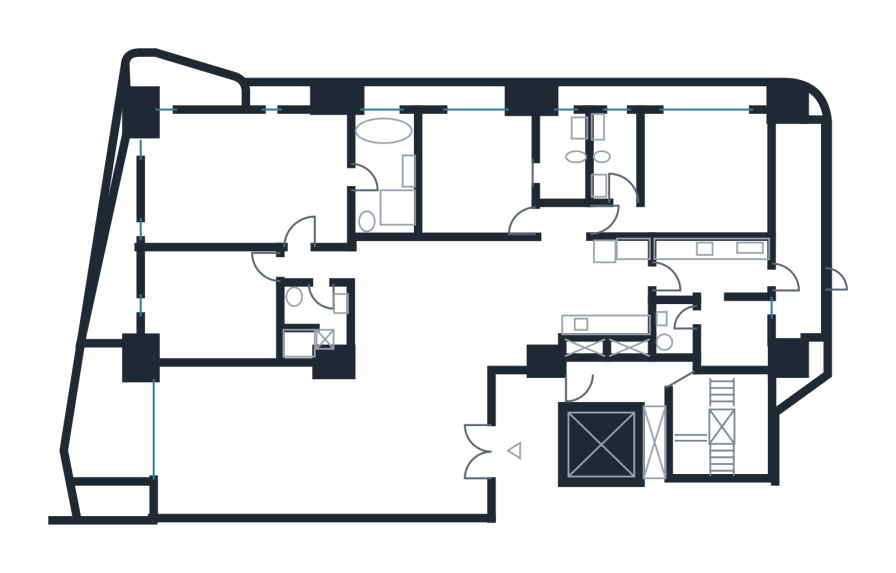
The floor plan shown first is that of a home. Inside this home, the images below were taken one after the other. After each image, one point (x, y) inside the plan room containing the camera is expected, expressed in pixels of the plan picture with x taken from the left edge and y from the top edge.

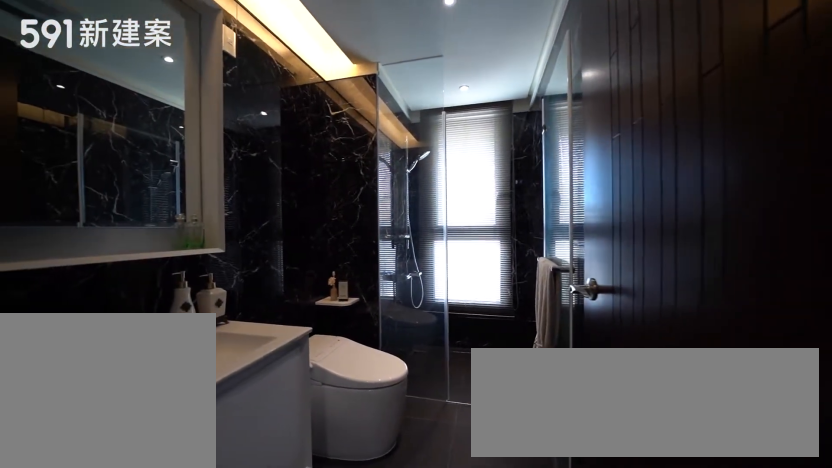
(618, 152)
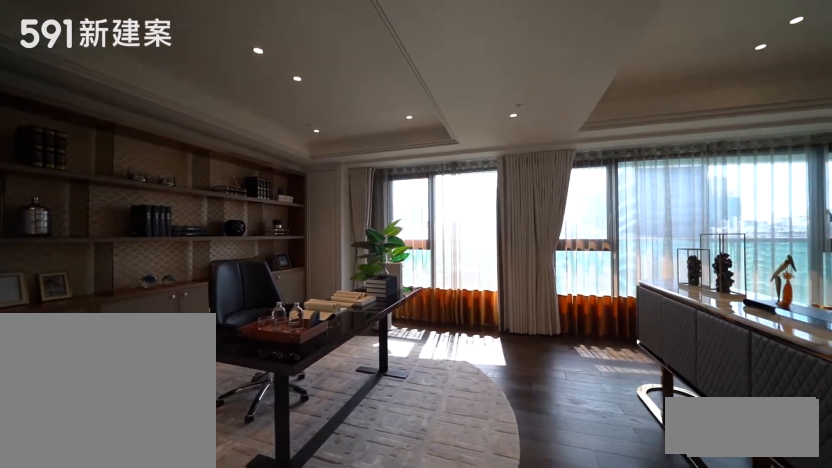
(214, 235)
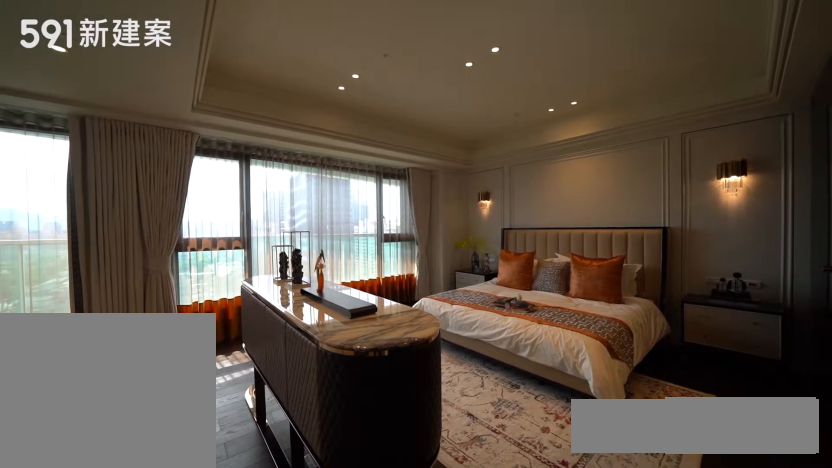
(214, 235)
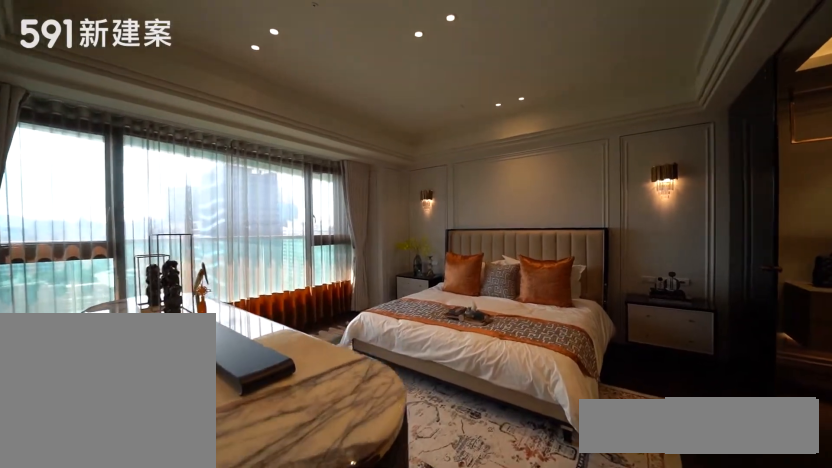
(214, 235)
